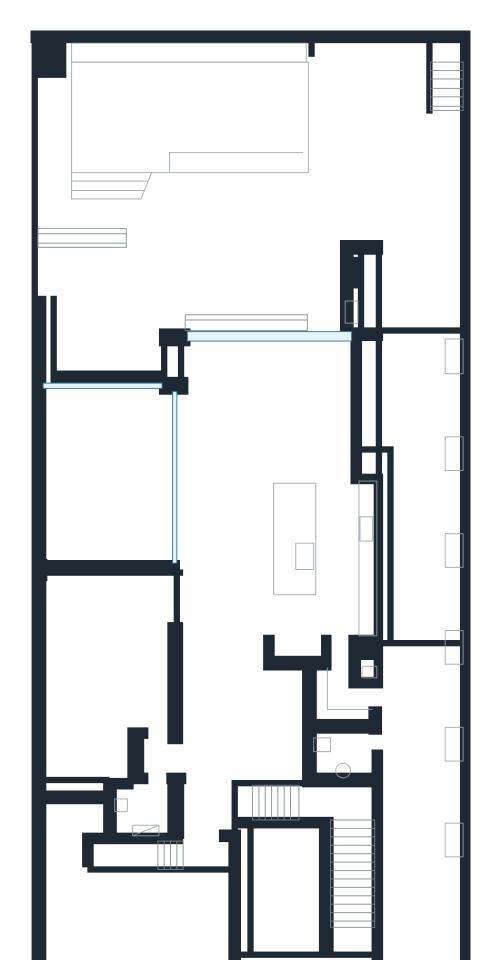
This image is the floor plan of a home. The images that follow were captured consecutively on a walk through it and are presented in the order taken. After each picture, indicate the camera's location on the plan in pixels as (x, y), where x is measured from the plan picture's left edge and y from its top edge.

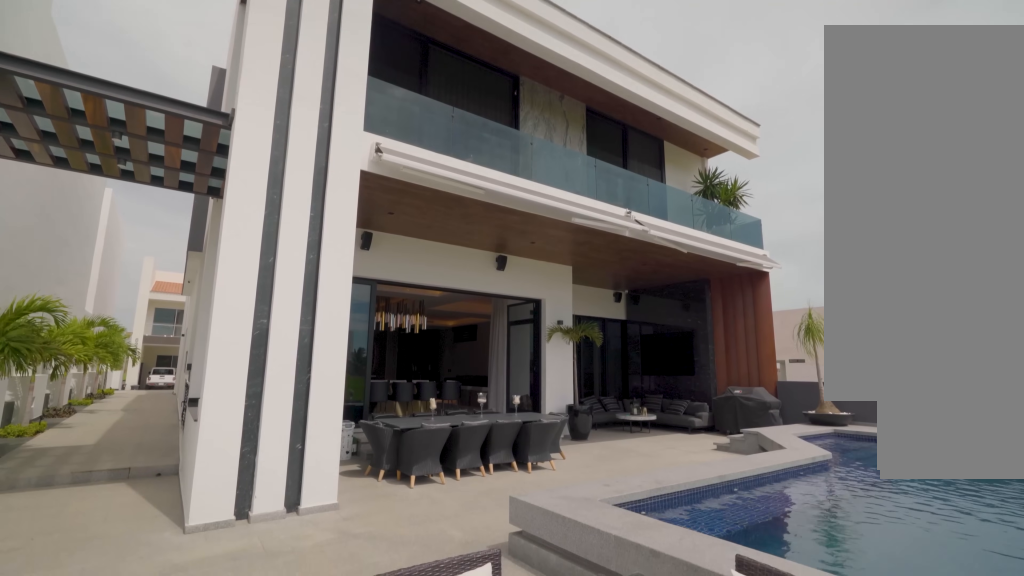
(373, 126)
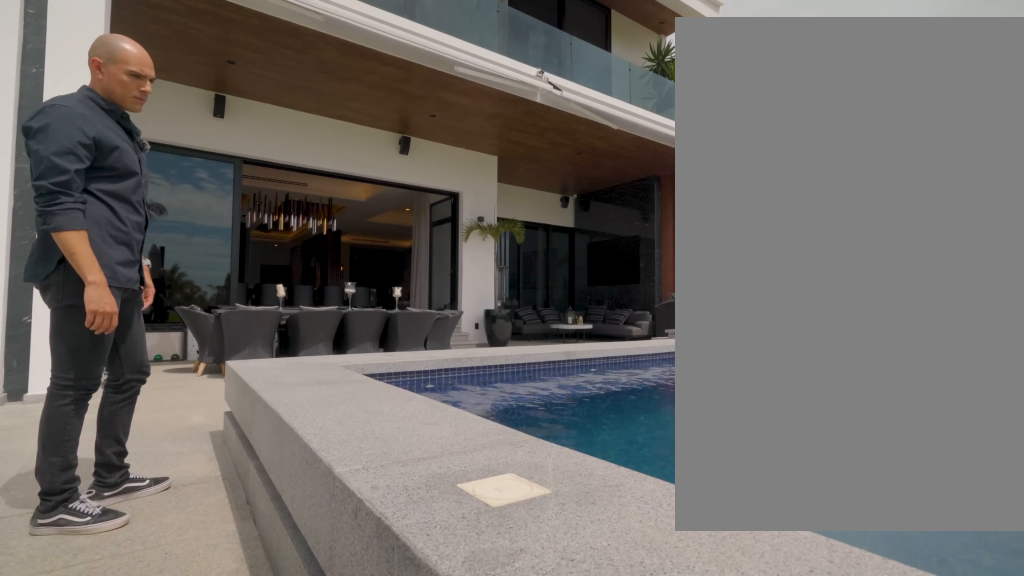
(346, 122)
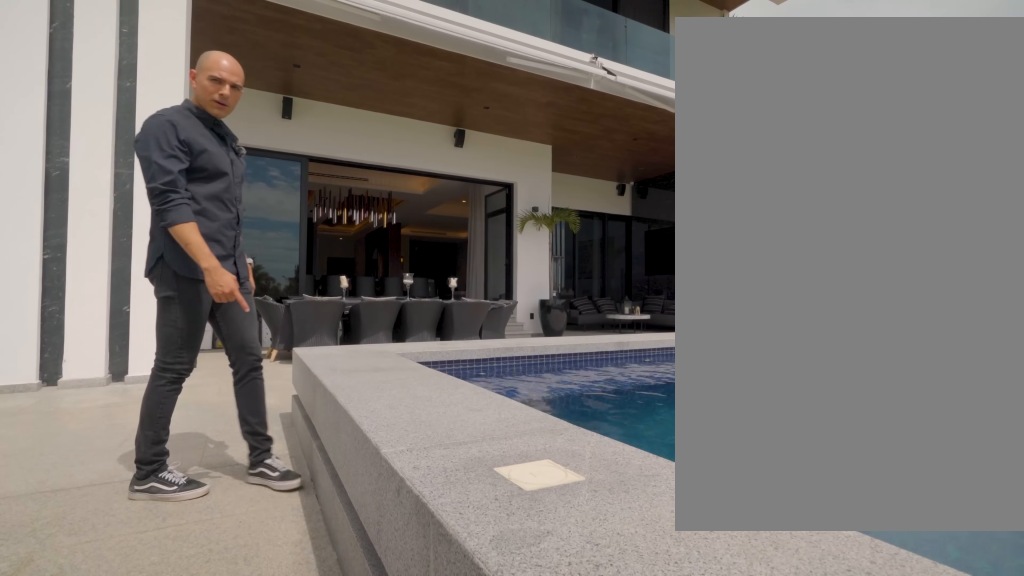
(346, 103)
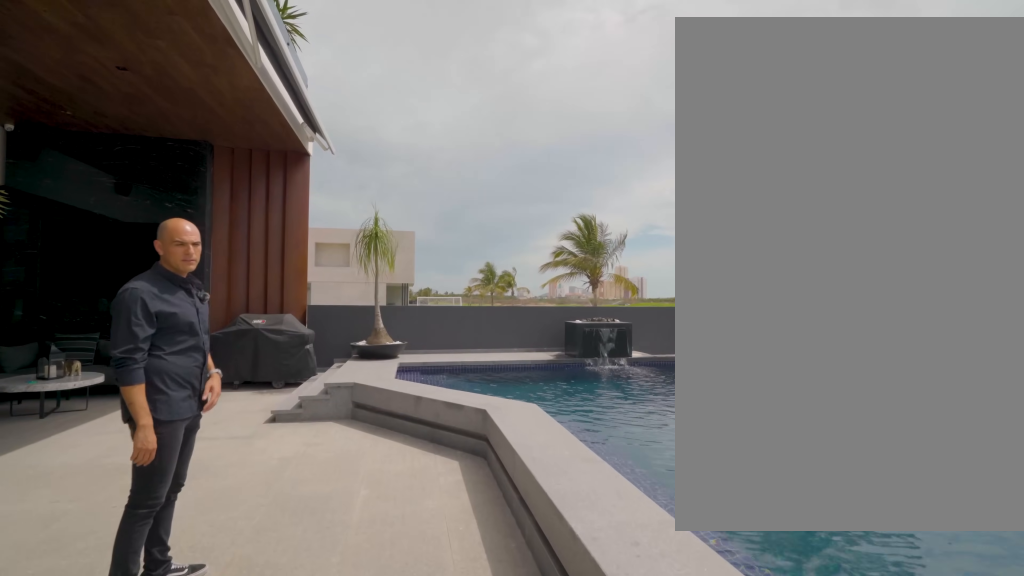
(194, 208)
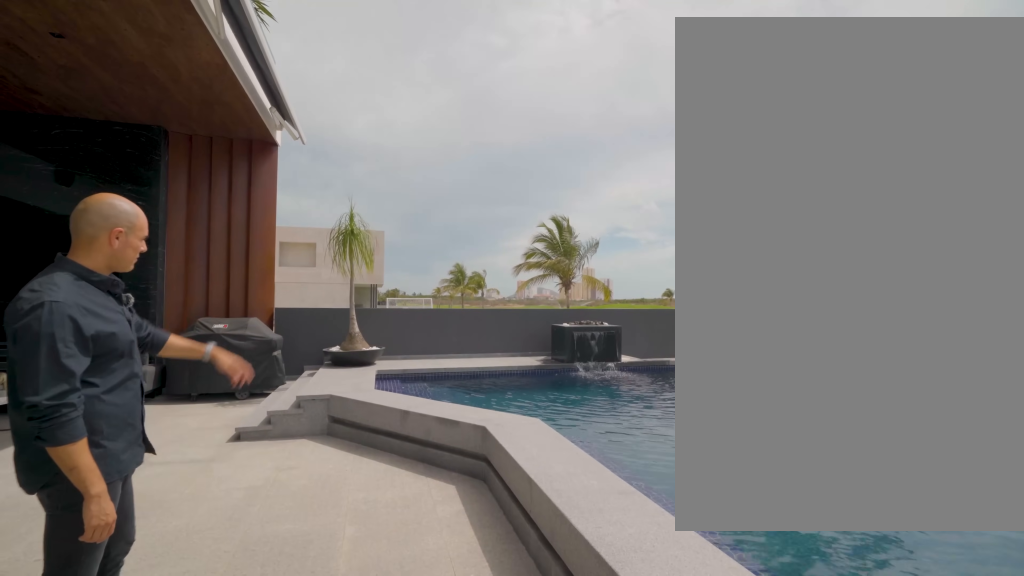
(194, 208)
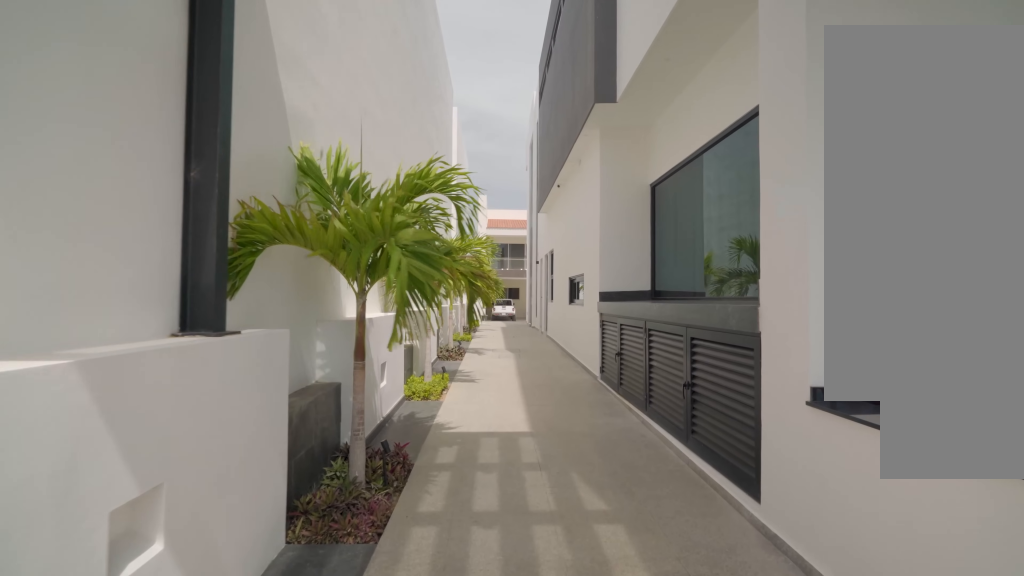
(417, 328)
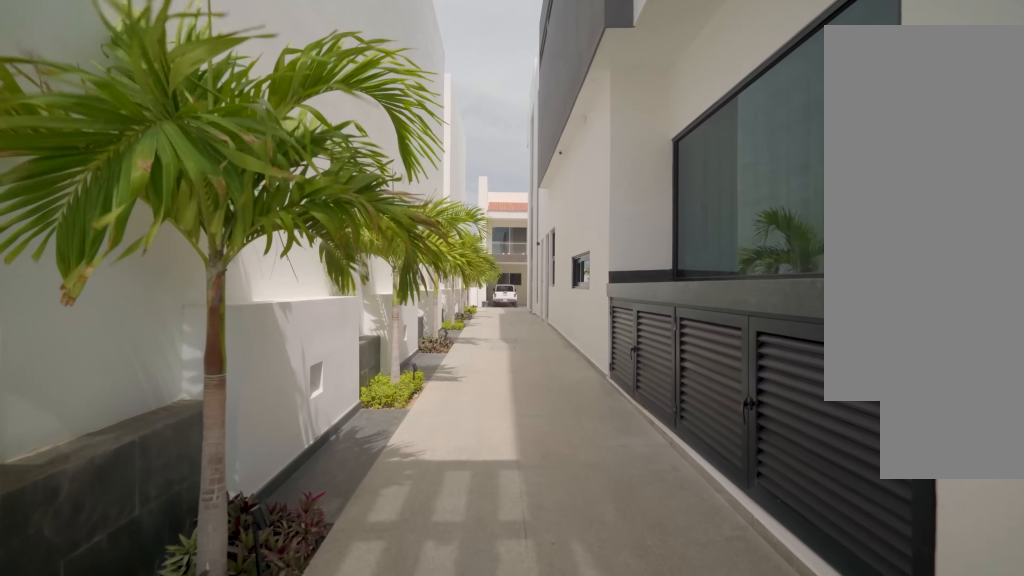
(417, 328)
